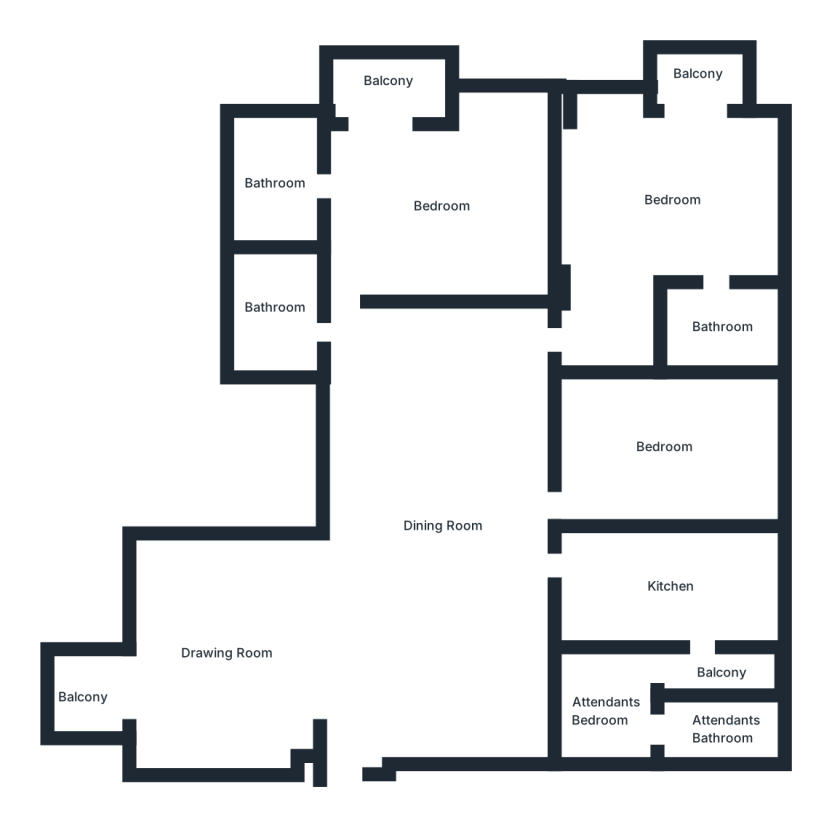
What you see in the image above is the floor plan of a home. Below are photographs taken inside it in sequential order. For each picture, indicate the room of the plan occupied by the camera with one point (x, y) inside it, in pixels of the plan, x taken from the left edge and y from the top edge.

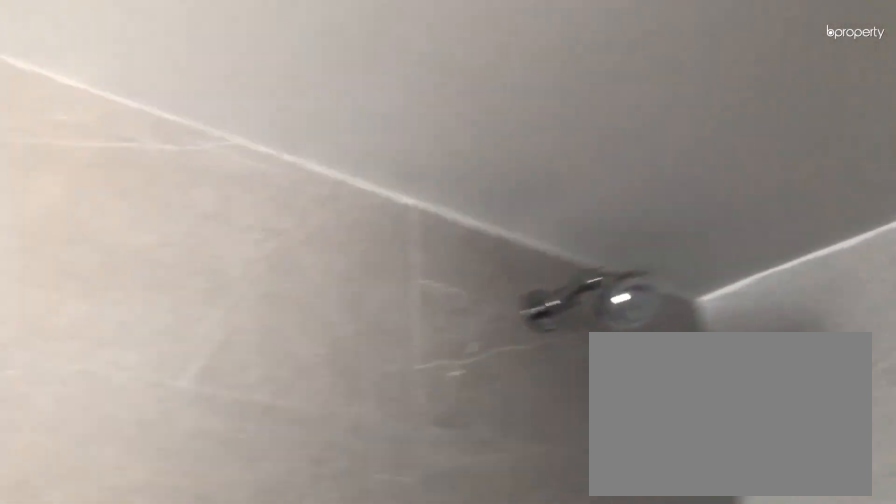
(270, 306)
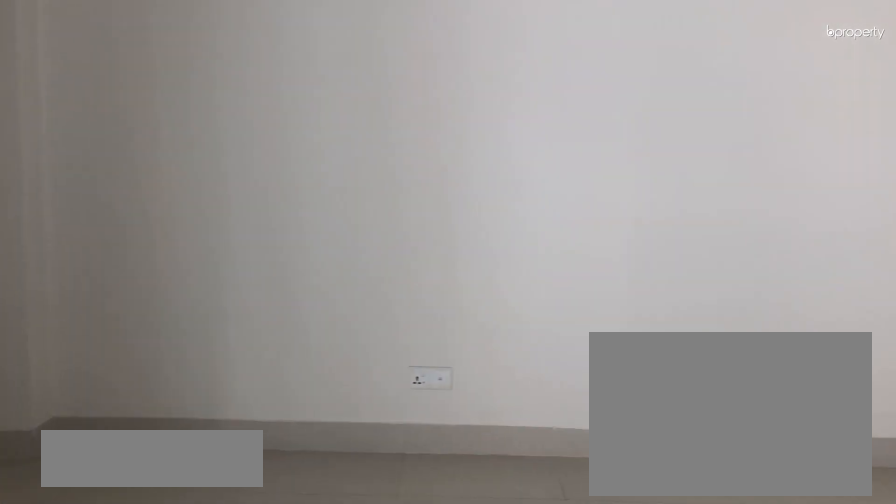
(443, 206)
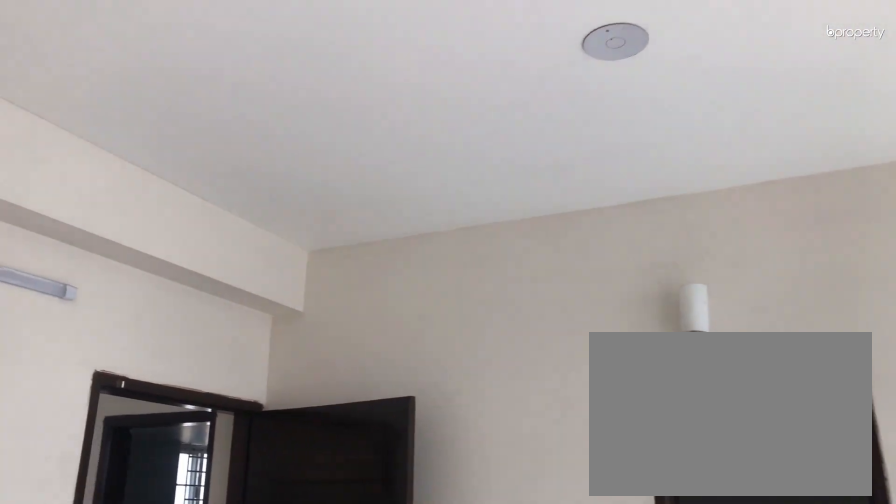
(443, 206)
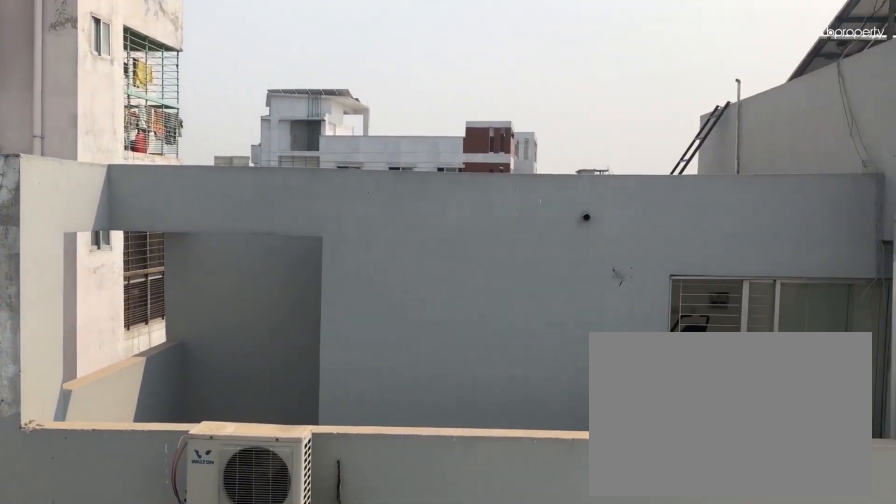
(386, 82)
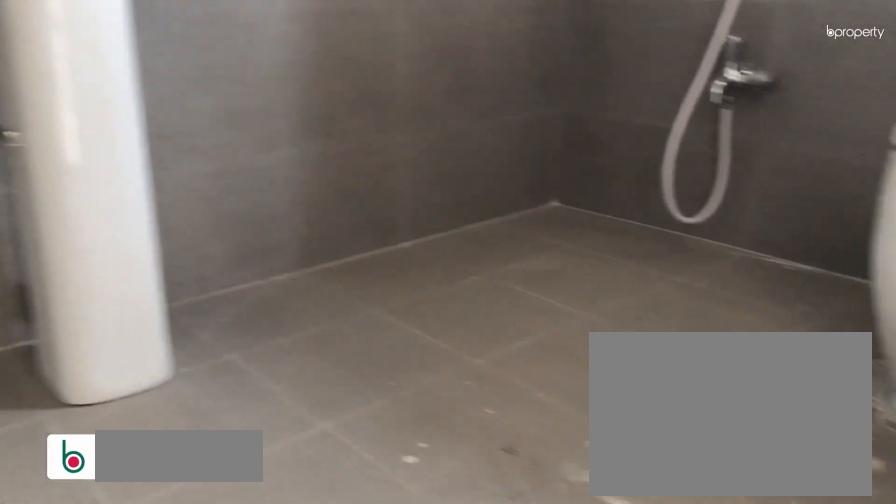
(268, 184)
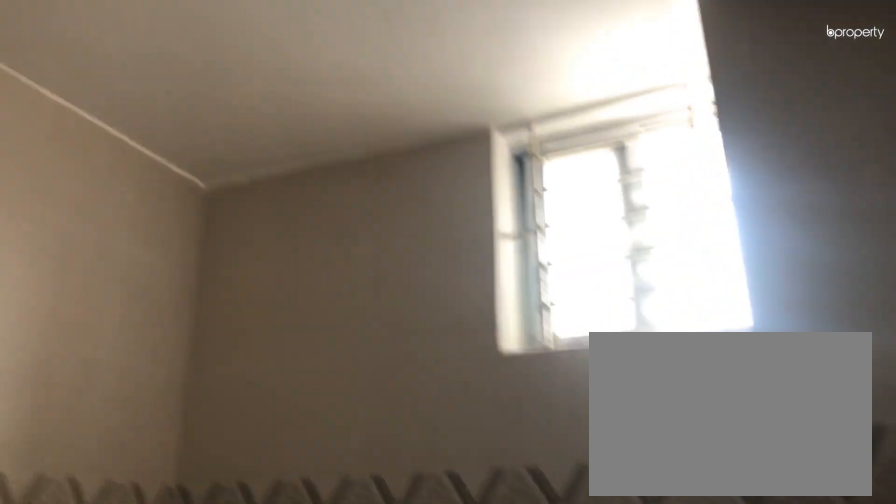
(268, 184)
